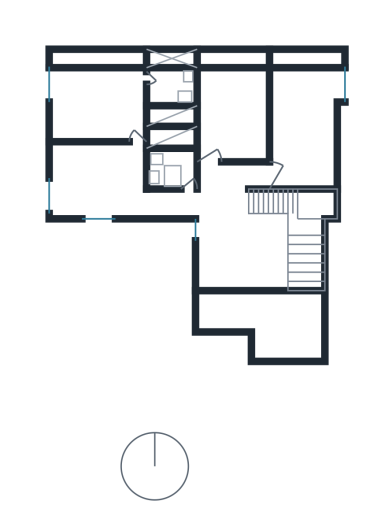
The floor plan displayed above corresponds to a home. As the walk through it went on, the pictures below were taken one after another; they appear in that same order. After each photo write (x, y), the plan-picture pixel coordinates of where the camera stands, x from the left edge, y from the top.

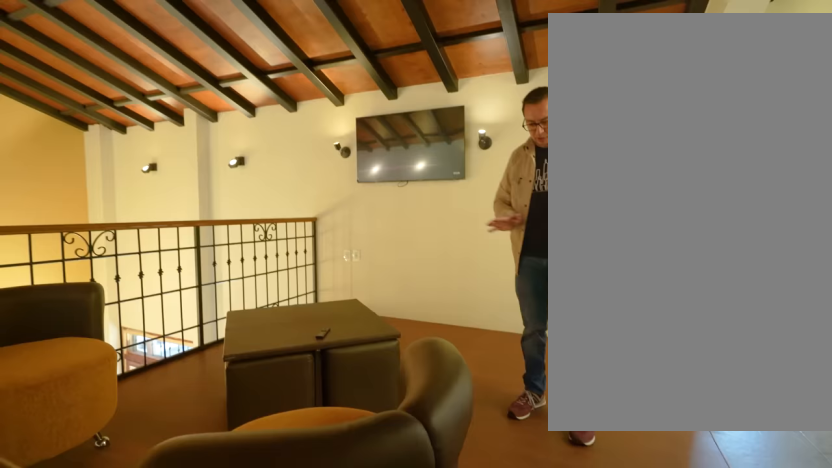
(249, 202)
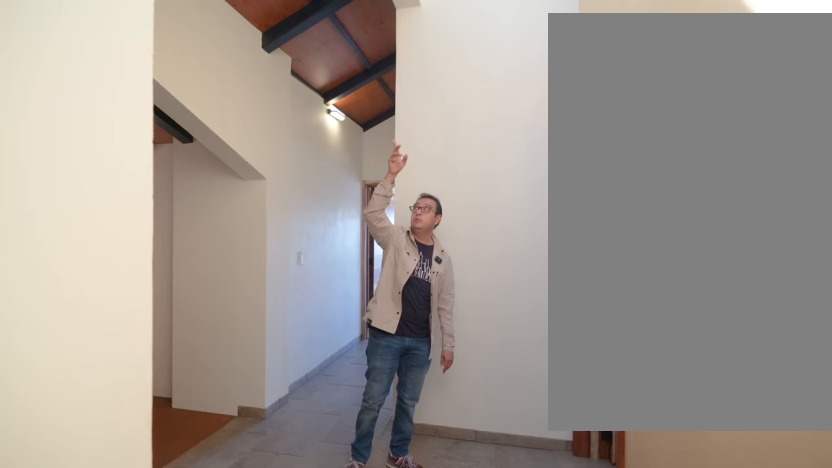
(213, 186)
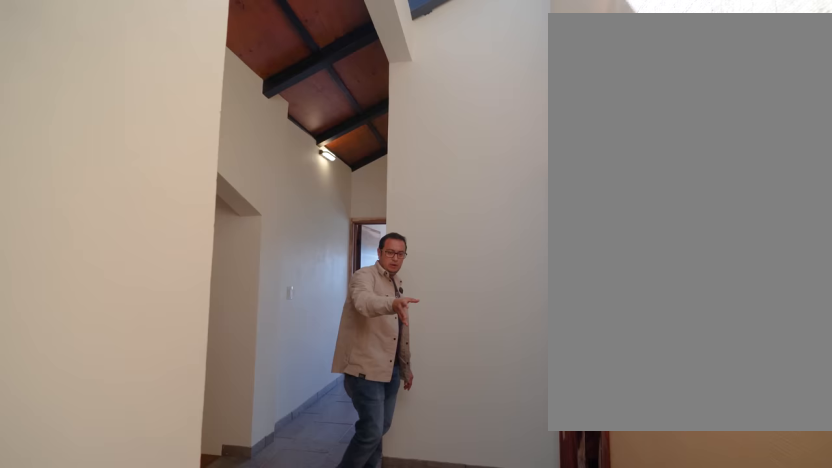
(213, 186)
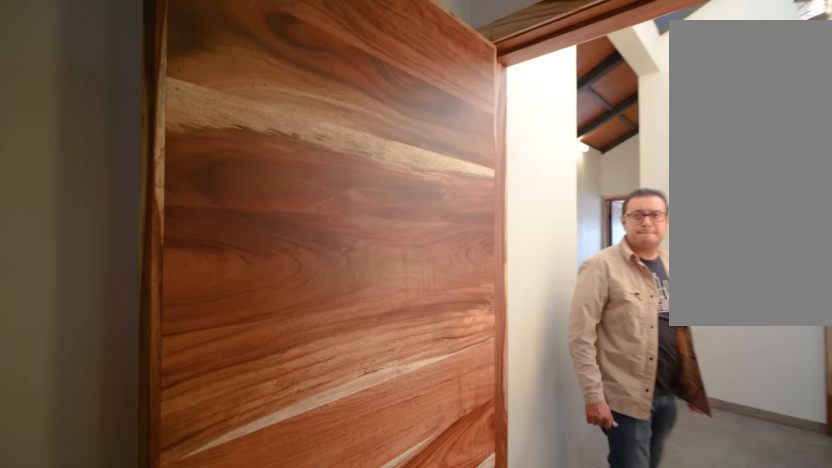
(308, 166)
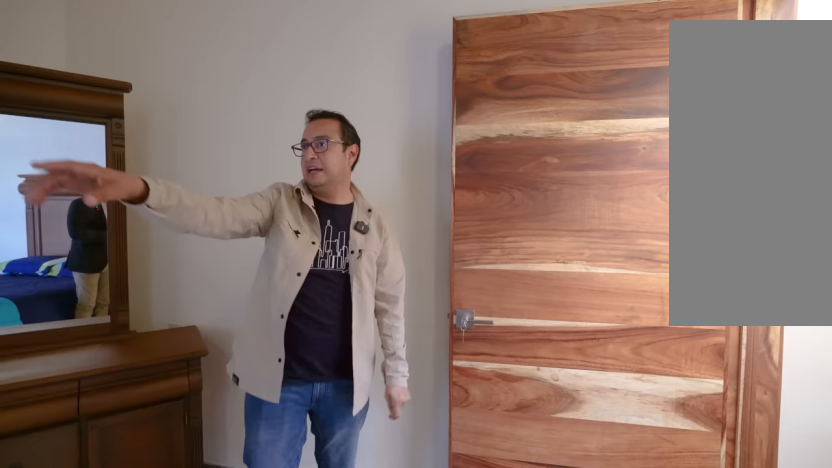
(291, 172)
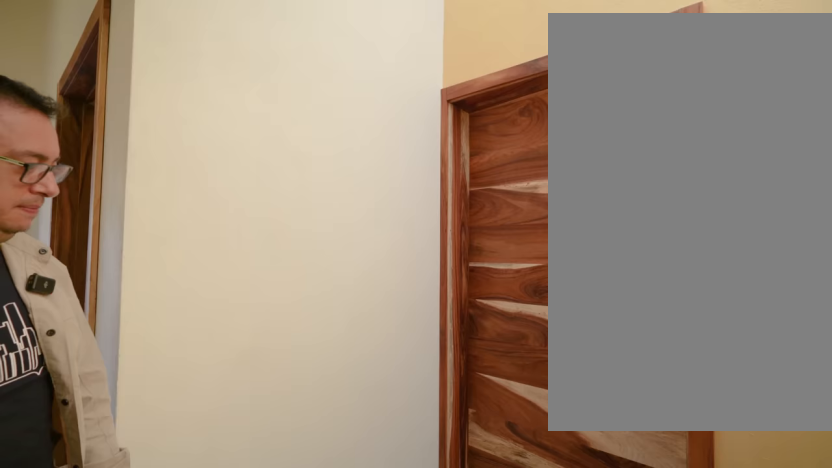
(245, 172)
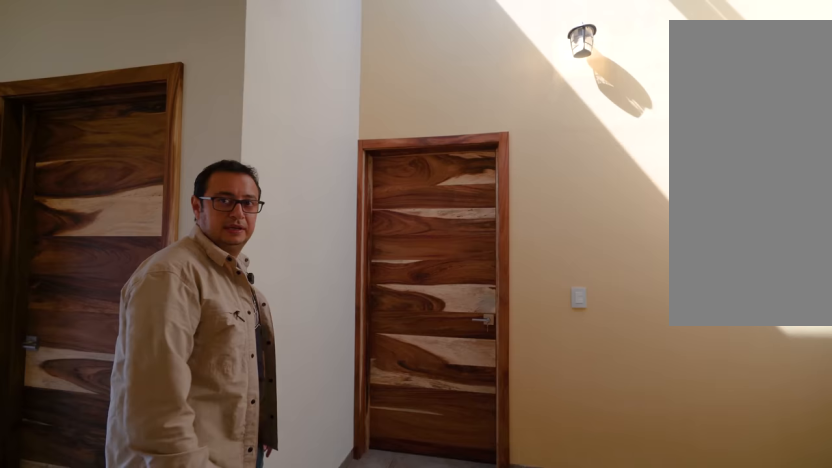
(233, 171)
